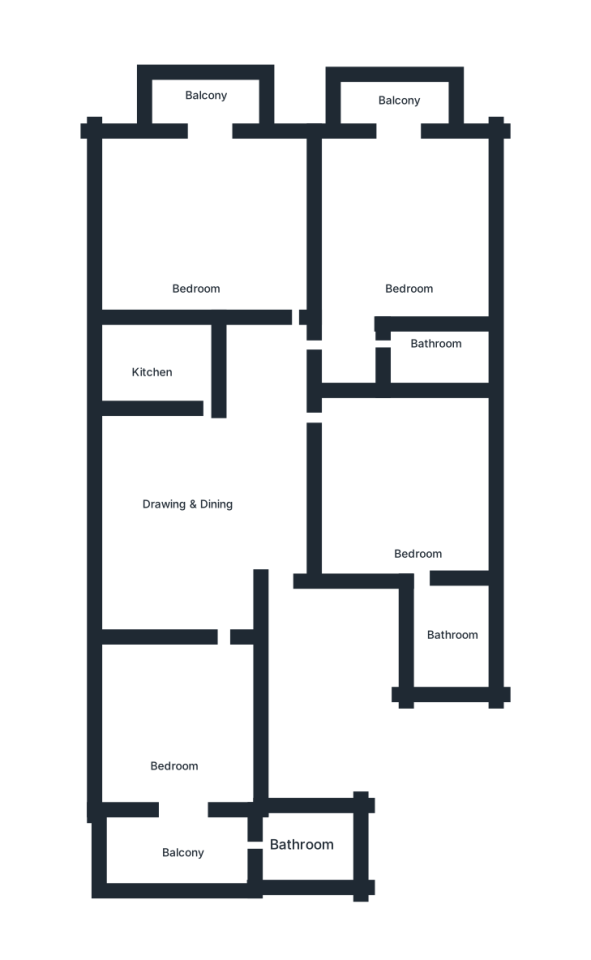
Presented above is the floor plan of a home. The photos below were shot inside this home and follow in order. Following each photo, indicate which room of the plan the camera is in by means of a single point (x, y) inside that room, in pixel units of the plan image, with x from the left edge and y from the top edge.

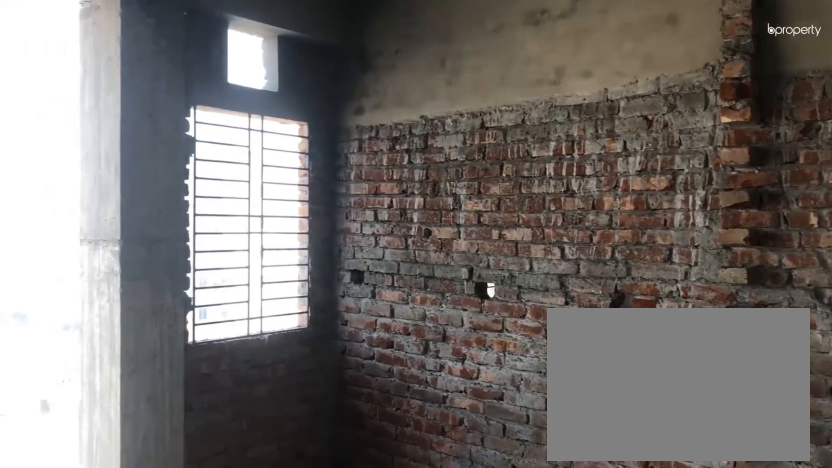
(224, 496)
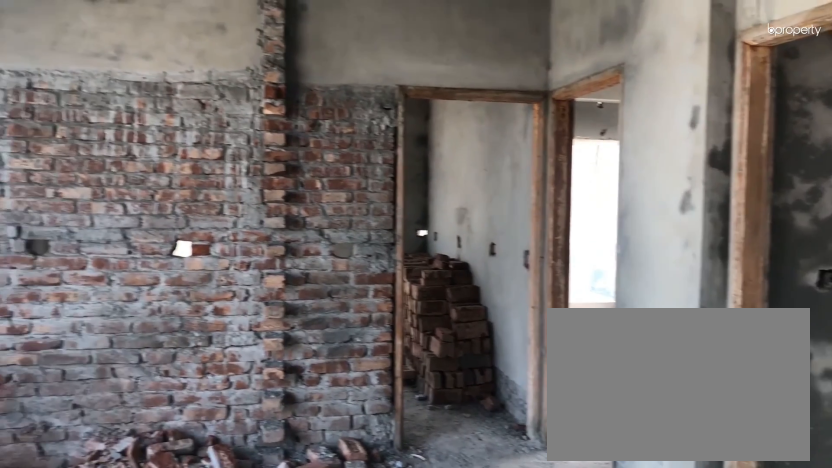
(189, 495)
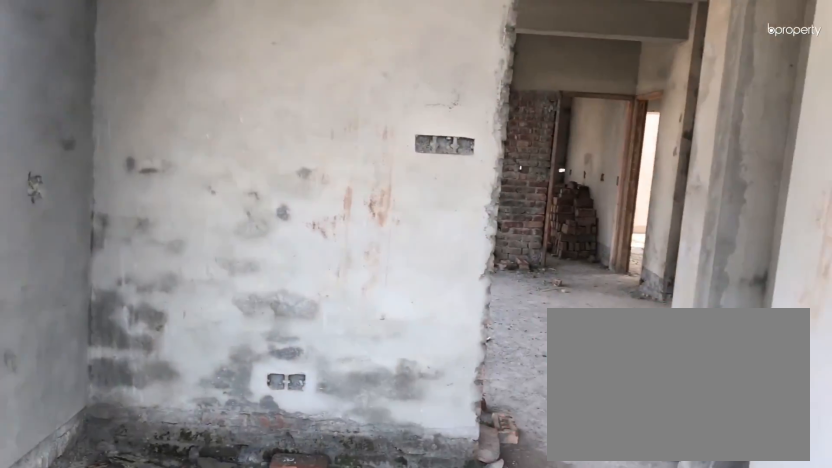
(183, 733)
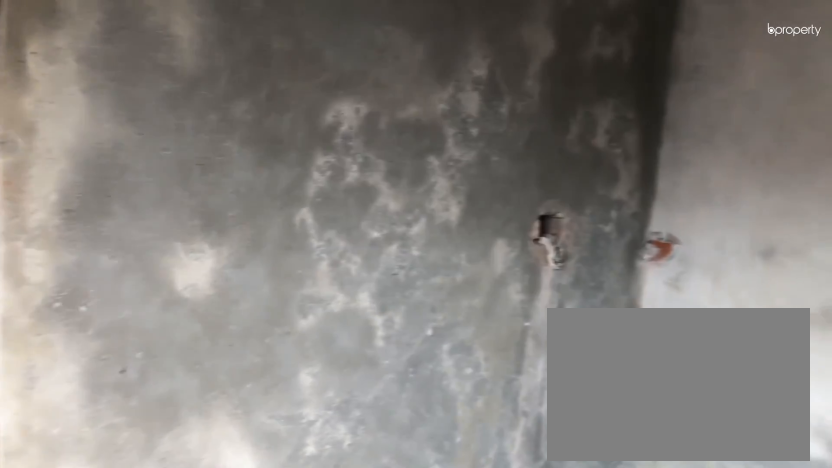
(421, 483)
